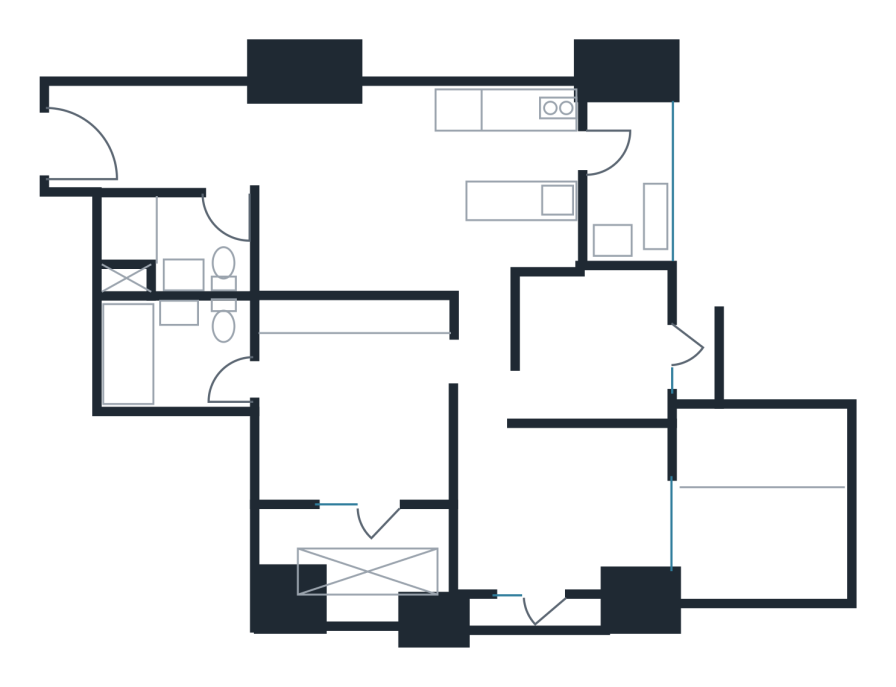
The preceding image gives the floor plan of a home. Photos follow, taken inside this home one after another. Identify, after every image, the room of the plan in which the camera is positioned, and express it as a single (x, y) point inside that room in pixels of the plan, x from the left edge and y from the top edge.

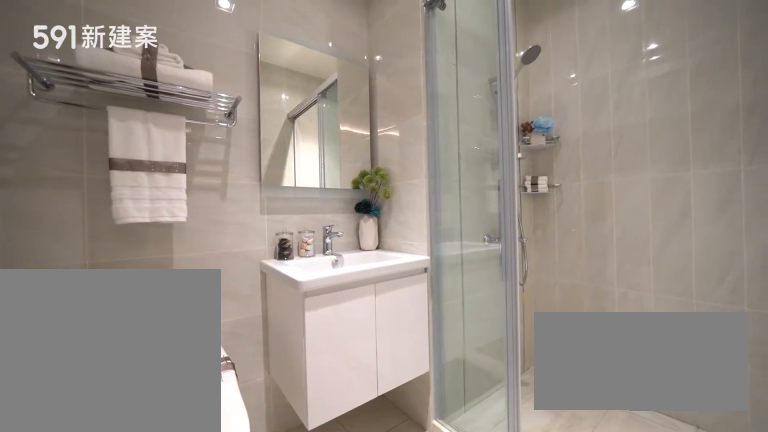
(173, 249)
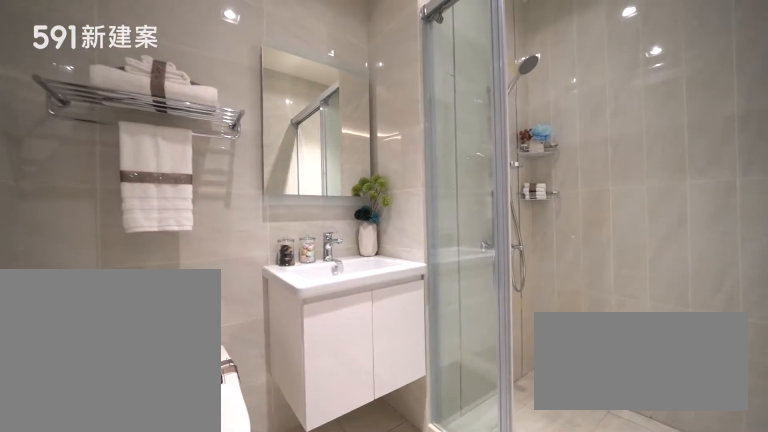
(173, 249)
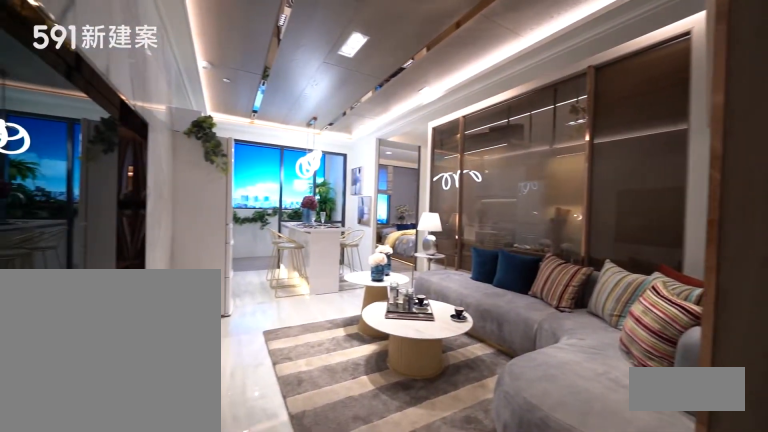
(344, 188)
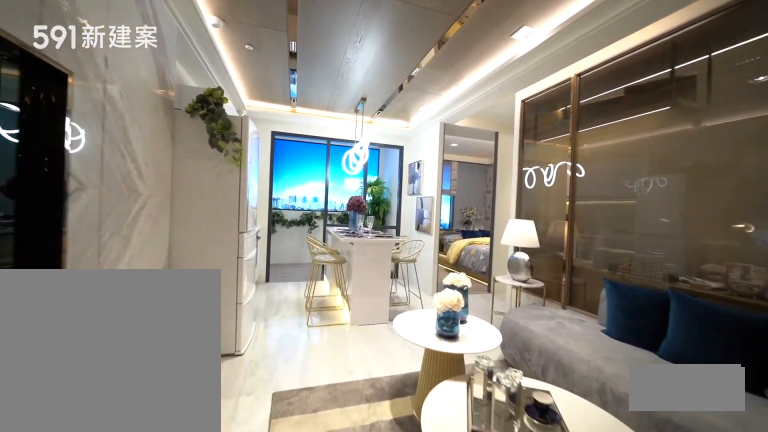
(344, 188)
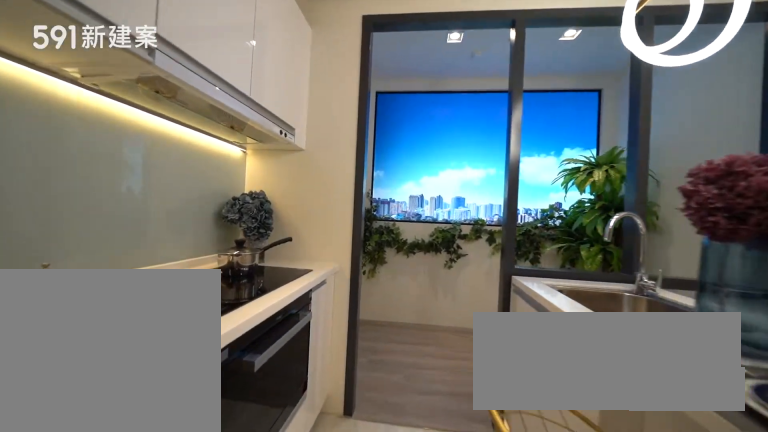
(506, 180)
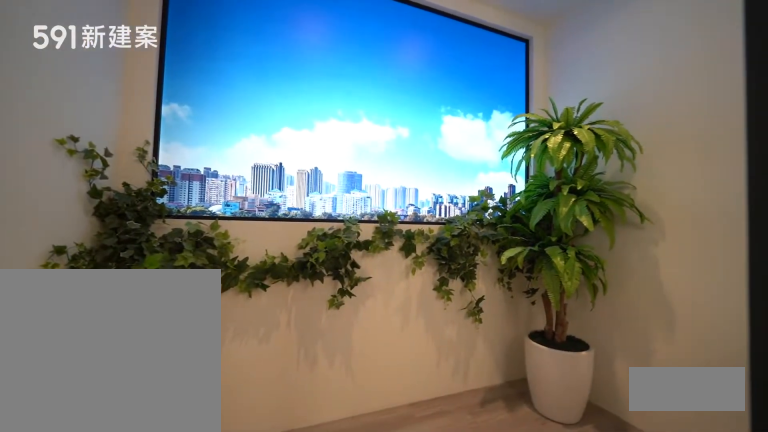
(633, 184)
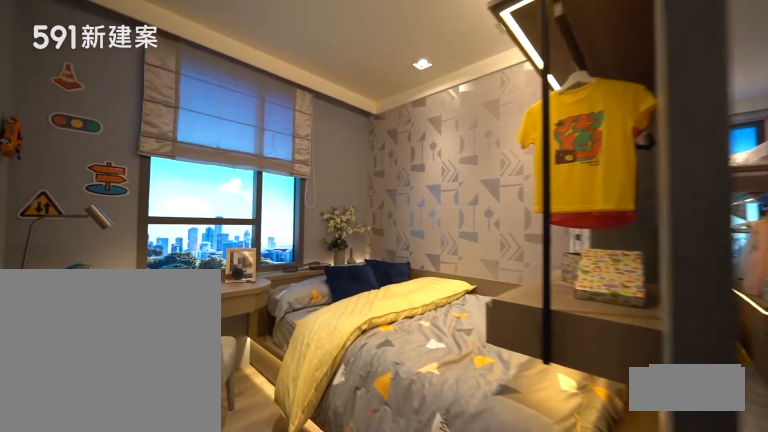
(599, 347)
